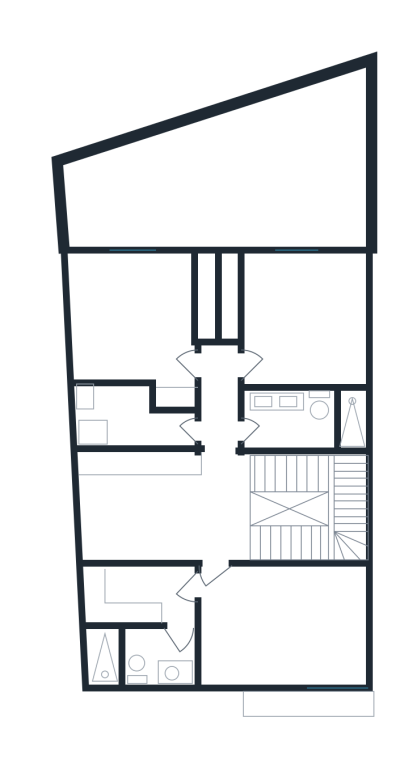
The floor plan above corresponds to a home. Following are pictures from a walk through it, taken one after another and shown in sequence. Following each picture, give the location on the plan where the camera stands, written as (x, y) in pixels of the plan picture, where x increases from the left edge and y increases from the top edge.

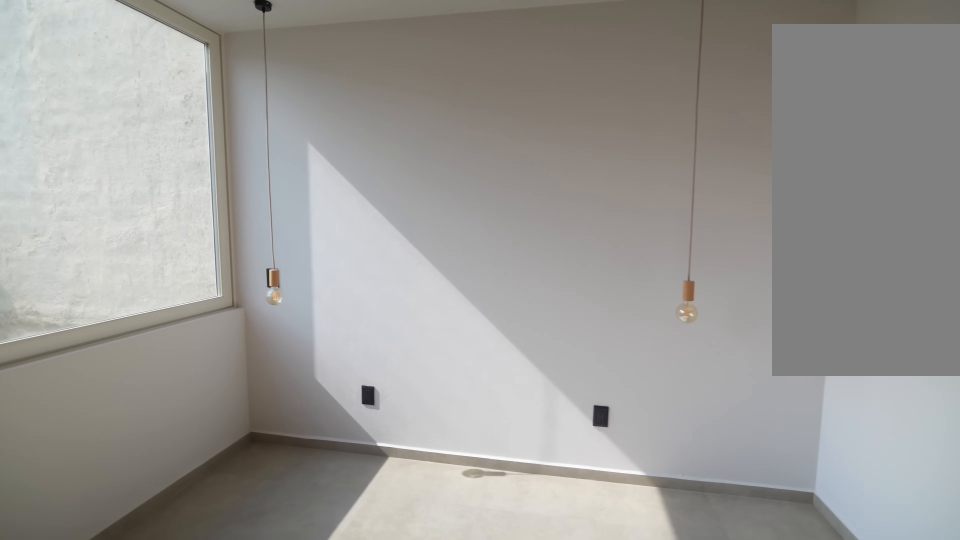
(245, 368)
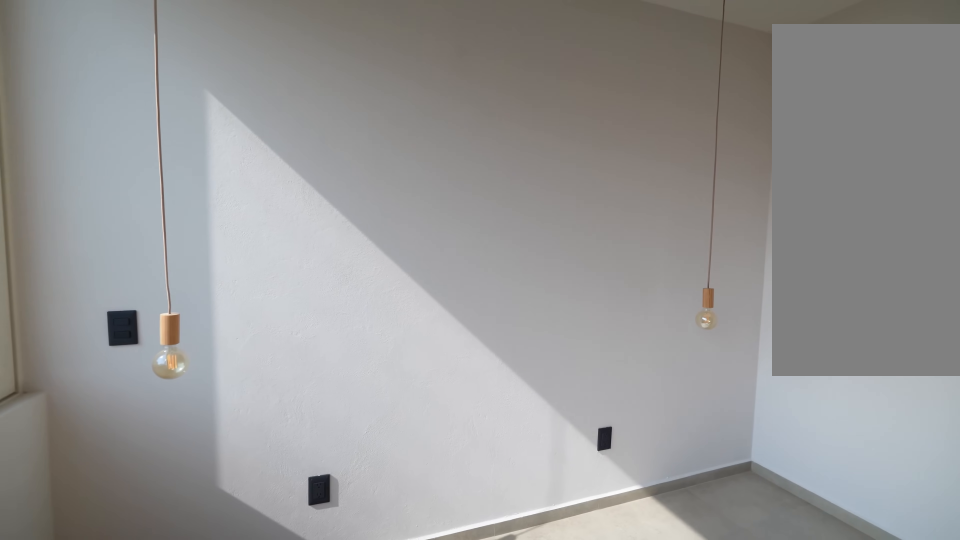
(281, 305)
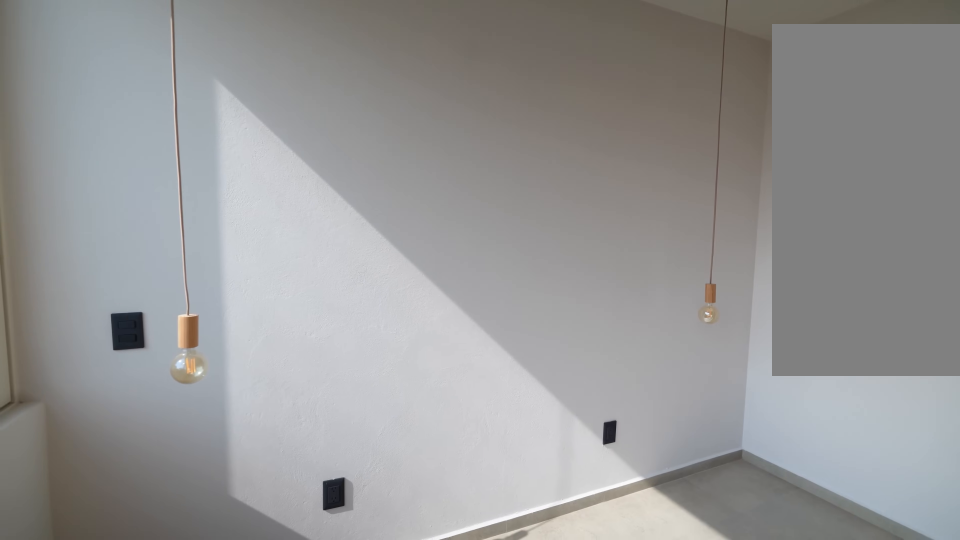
(281, 305)
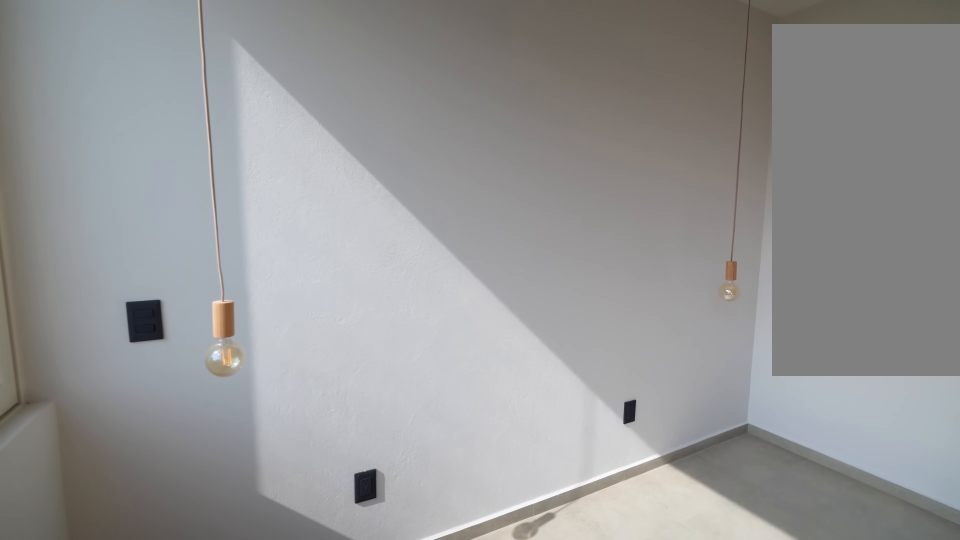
(266, 257)
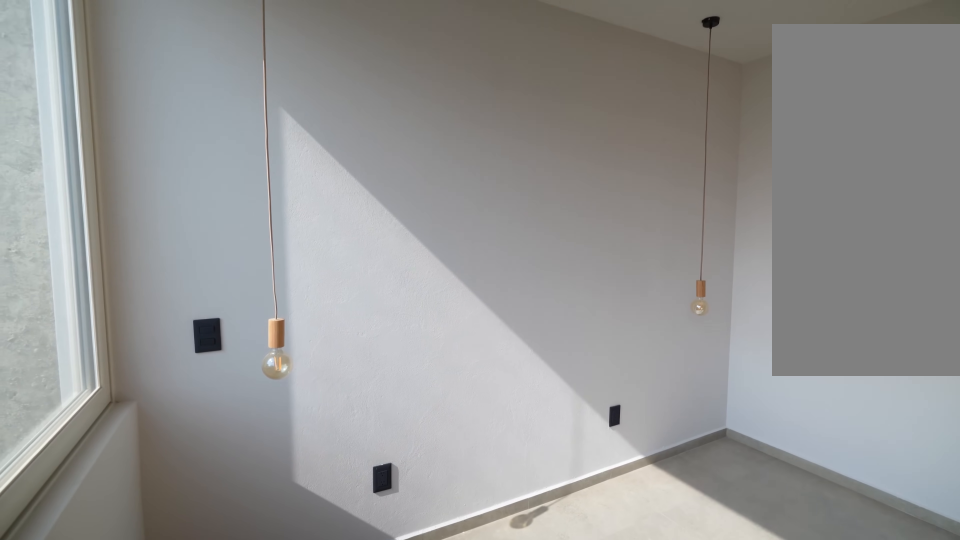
(268, 260)
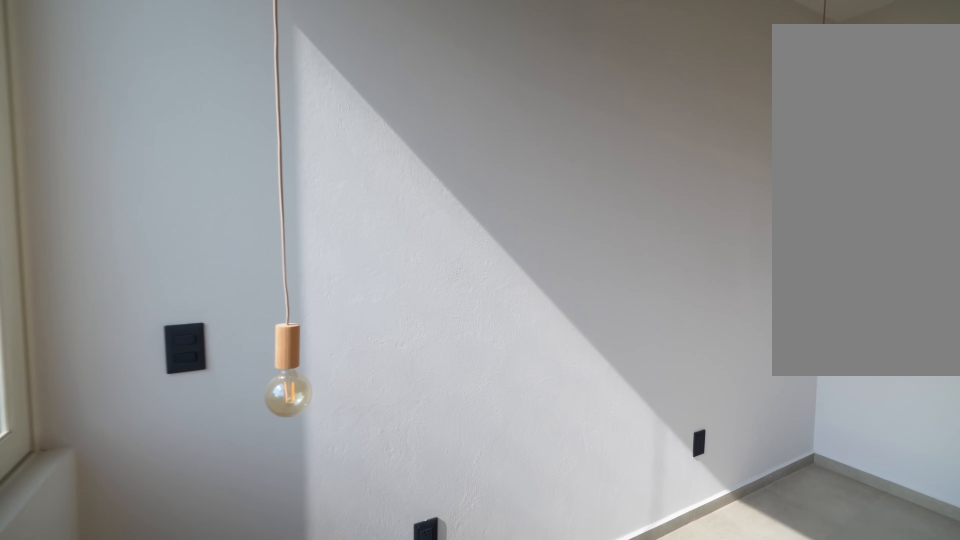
(268, 260)
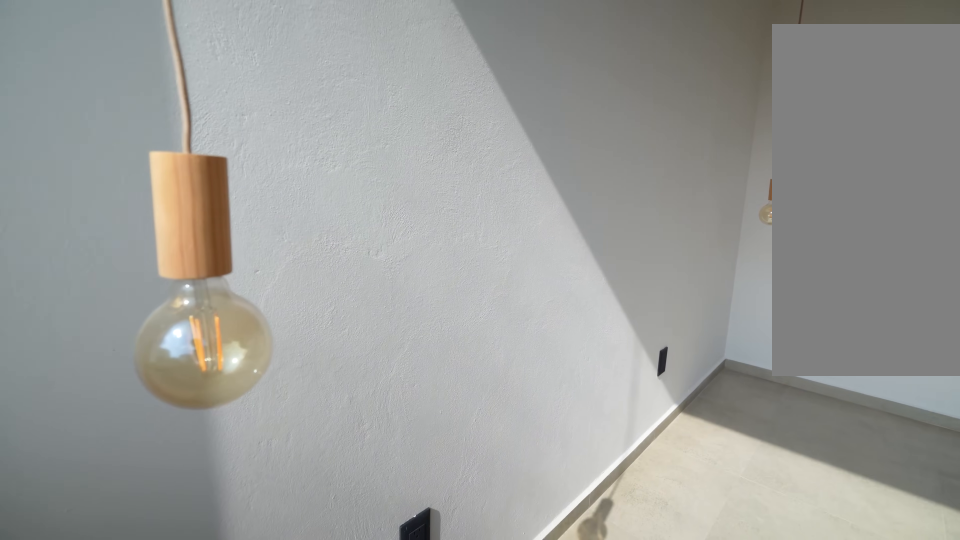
(299, 270)
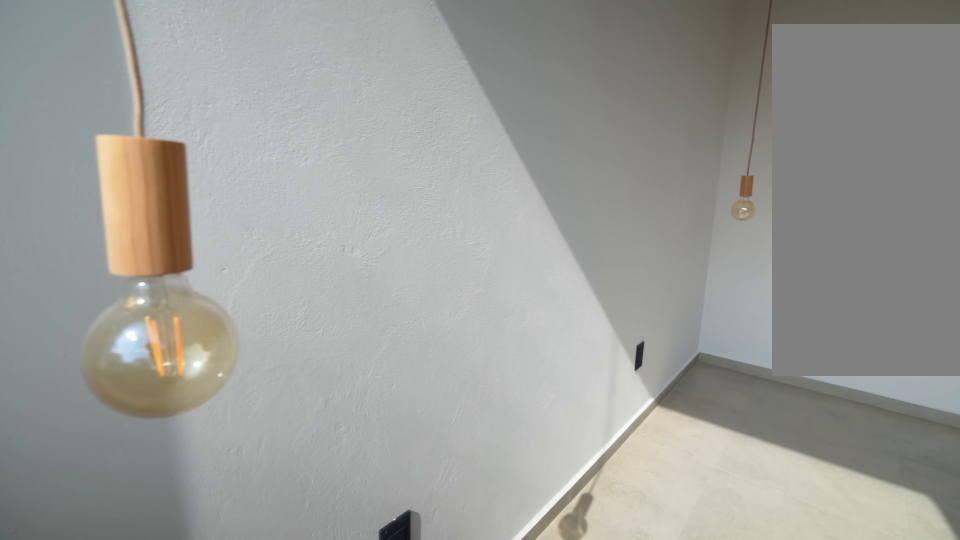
(307, 274)
